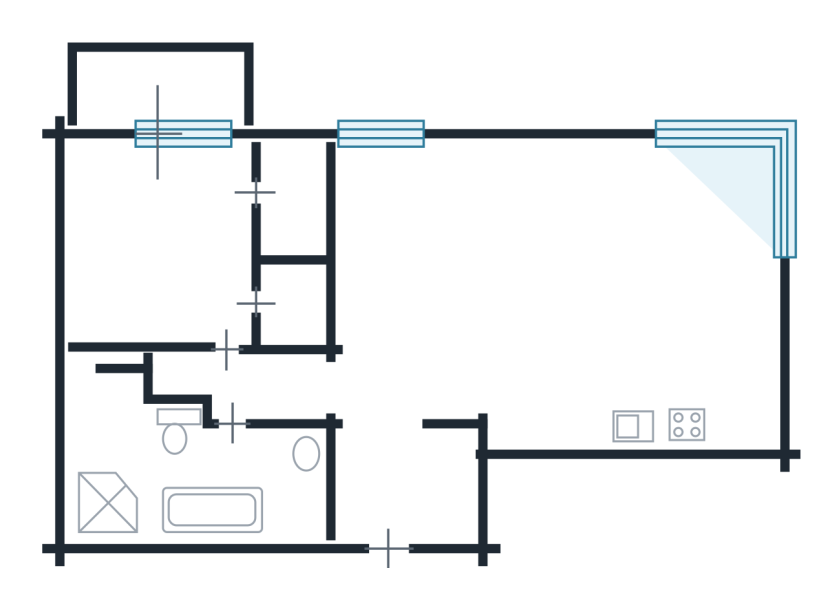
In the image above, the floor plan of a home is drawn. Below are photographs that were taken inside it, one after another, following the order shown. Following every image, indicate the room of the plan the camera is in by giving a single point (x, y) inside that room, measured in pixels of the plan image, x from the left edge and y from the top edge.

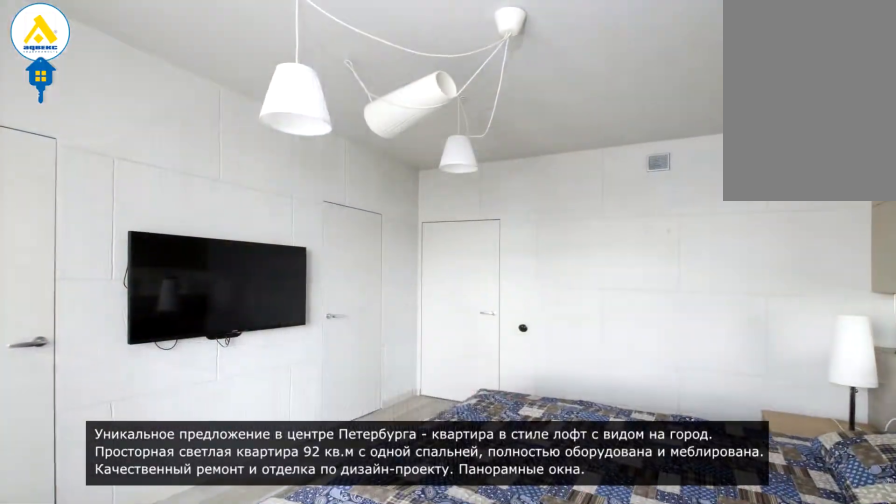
(158, 242)
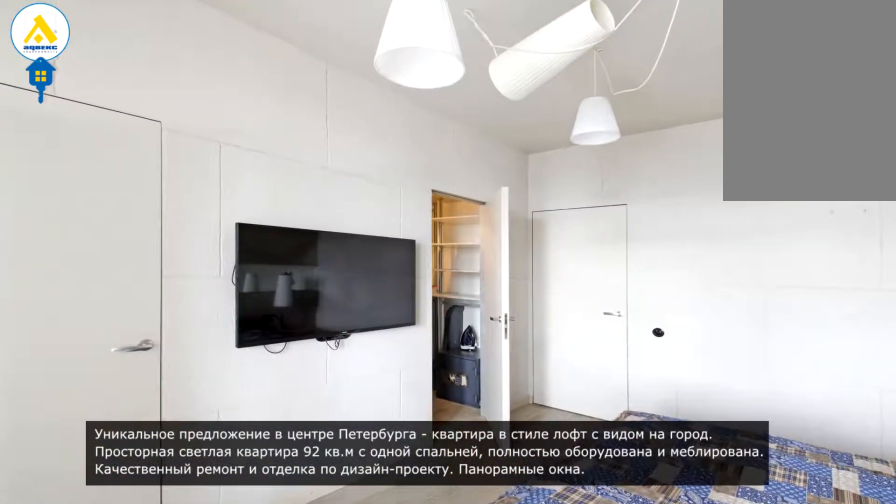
(158, 242)
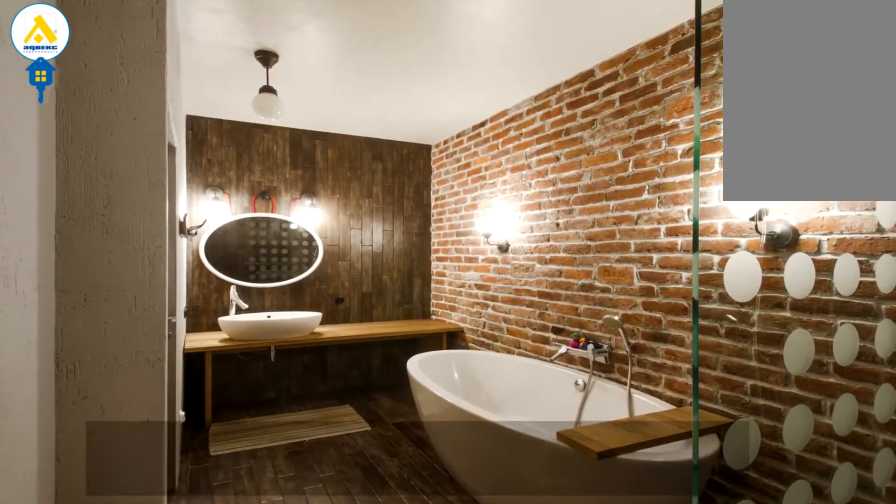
(142, 467)
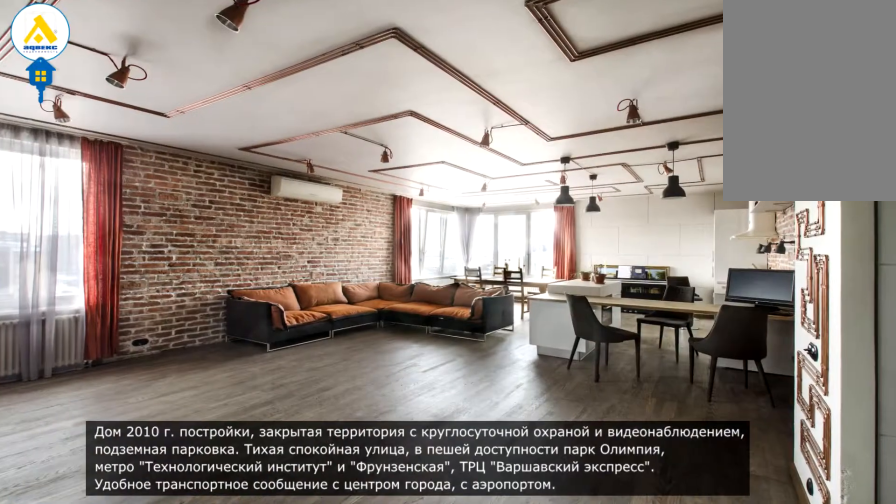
(471, 313)
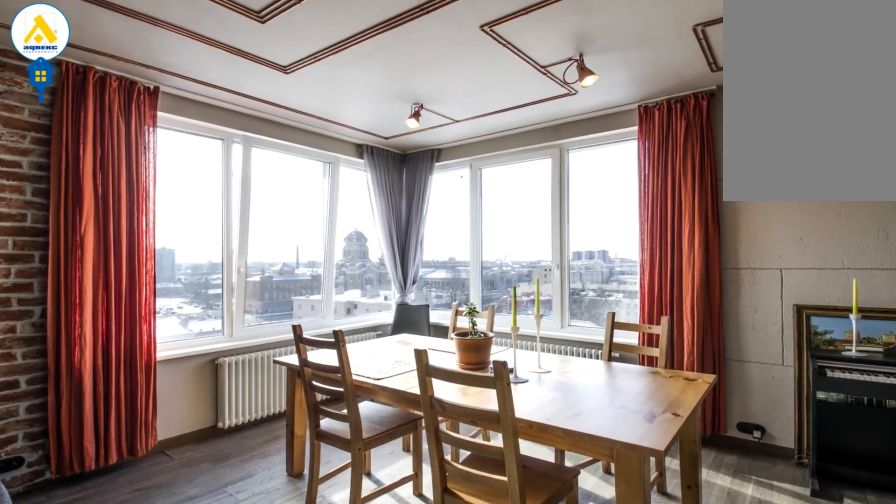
(471, 313)
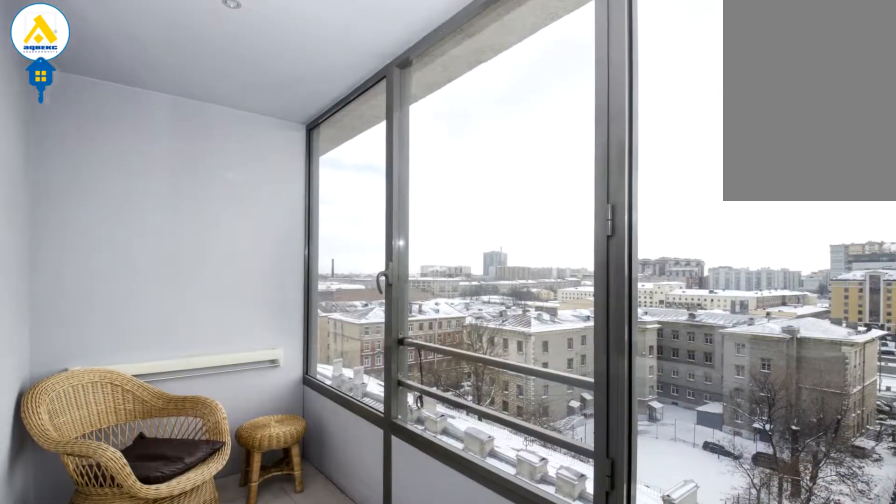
(169, 90)
